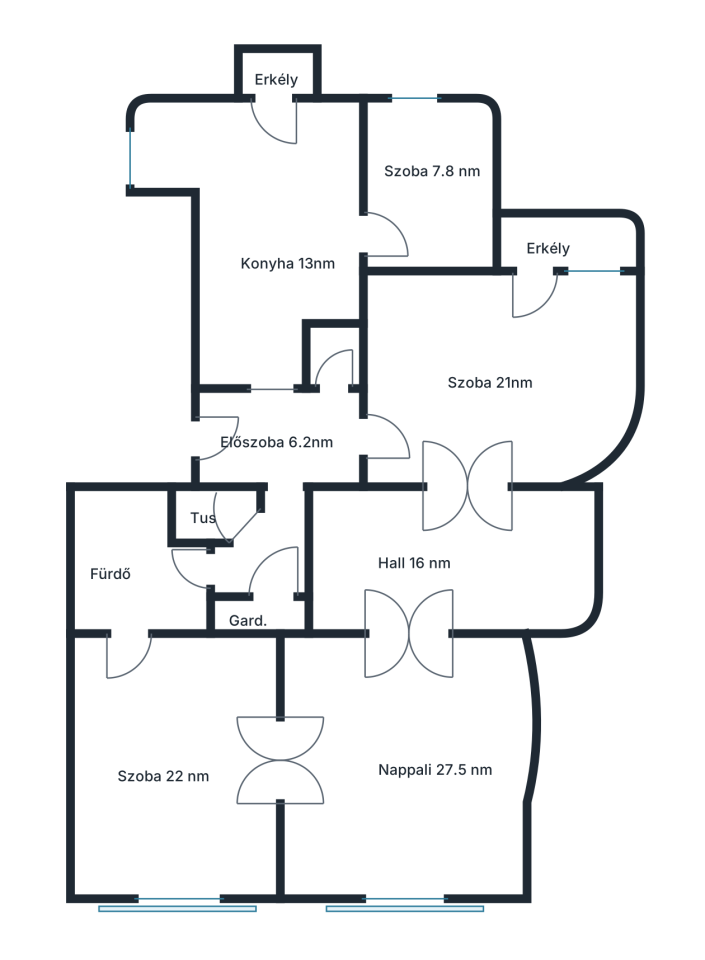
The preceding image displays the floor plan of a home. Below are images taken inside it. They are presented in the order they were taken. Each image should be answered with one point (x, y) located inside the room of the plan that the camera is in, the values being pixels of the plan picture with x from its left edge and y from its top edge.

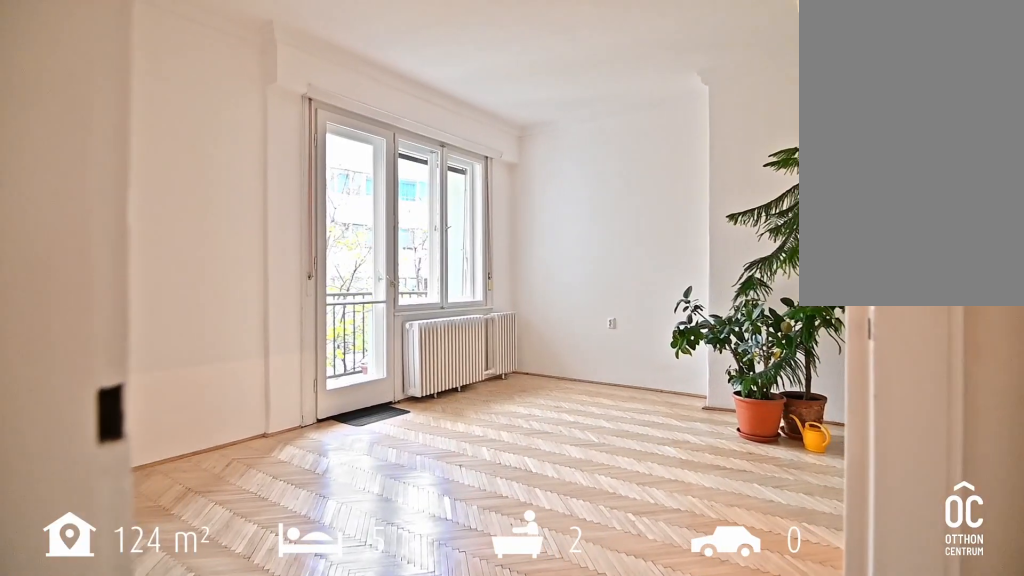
(487, 377)
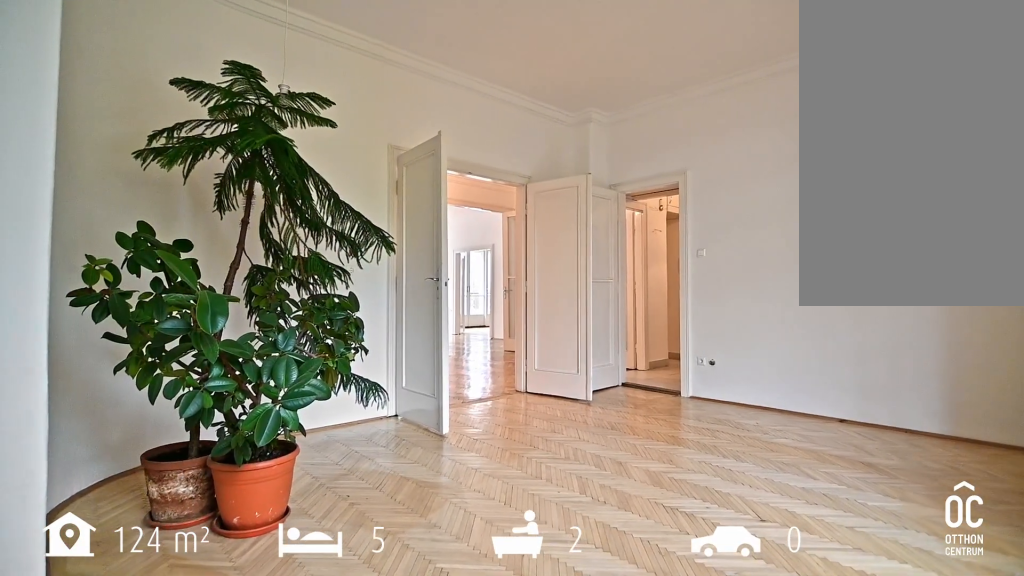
(487, 377)
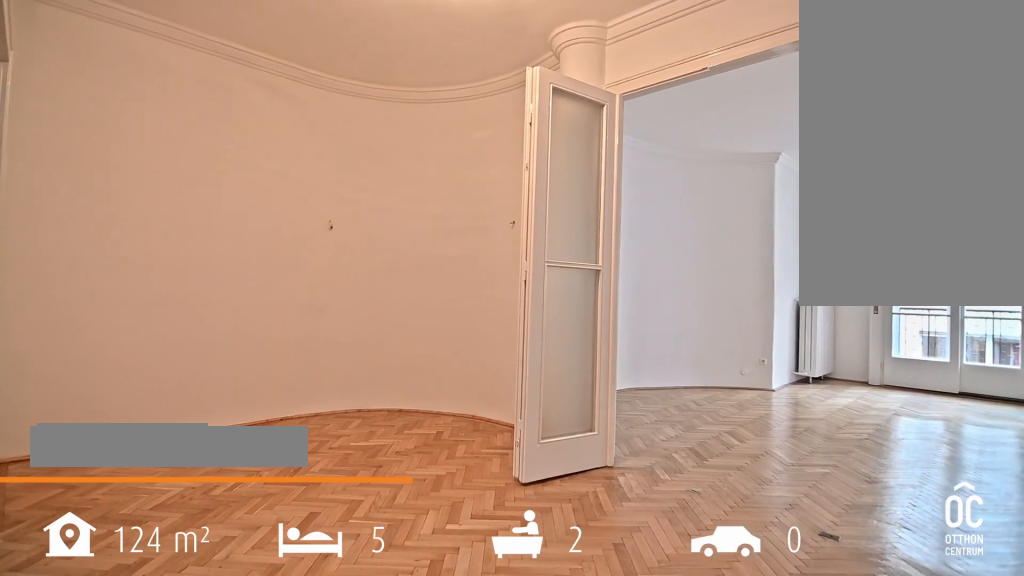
(431, 566)
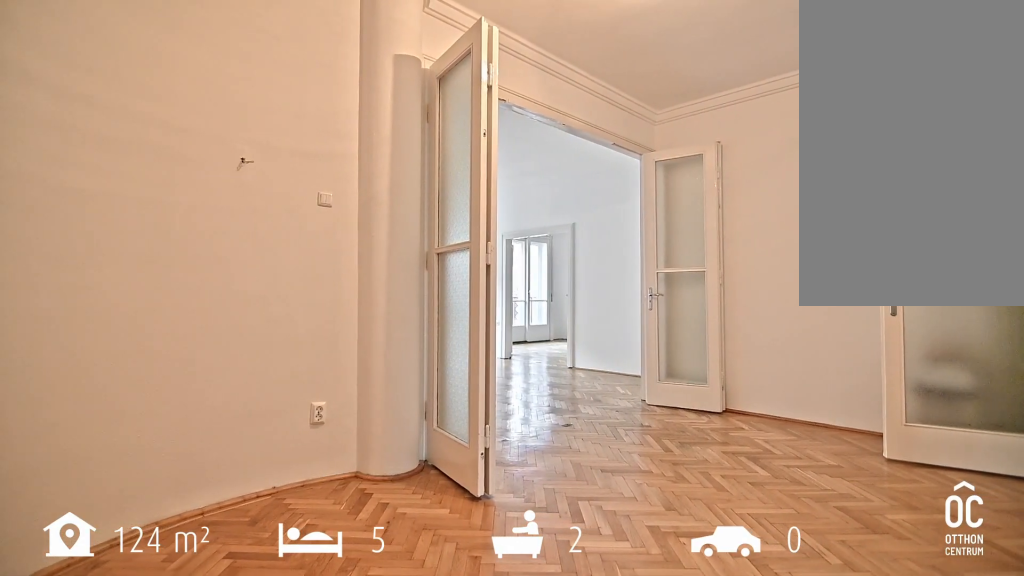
(431, 566)
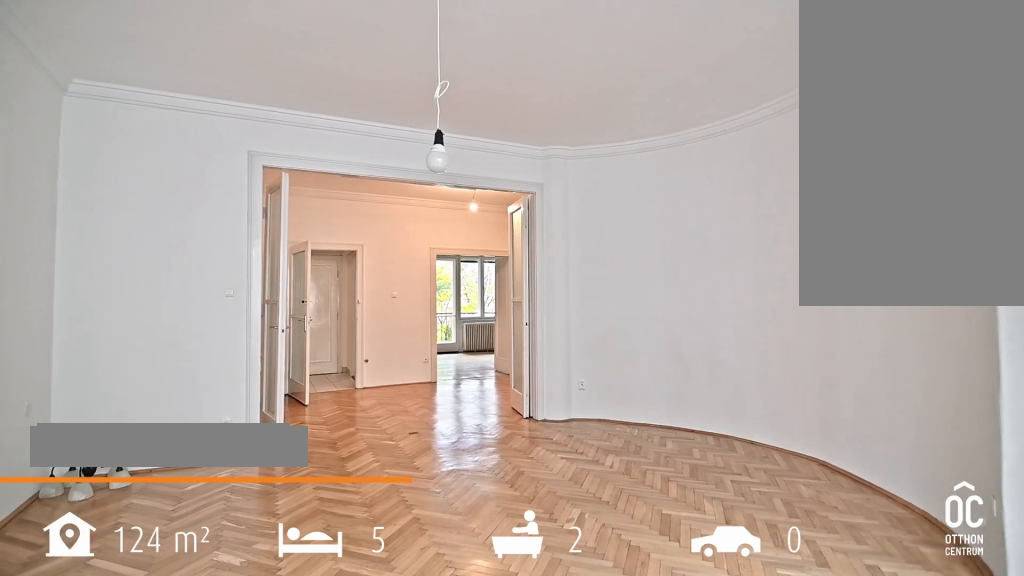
(404, 763)
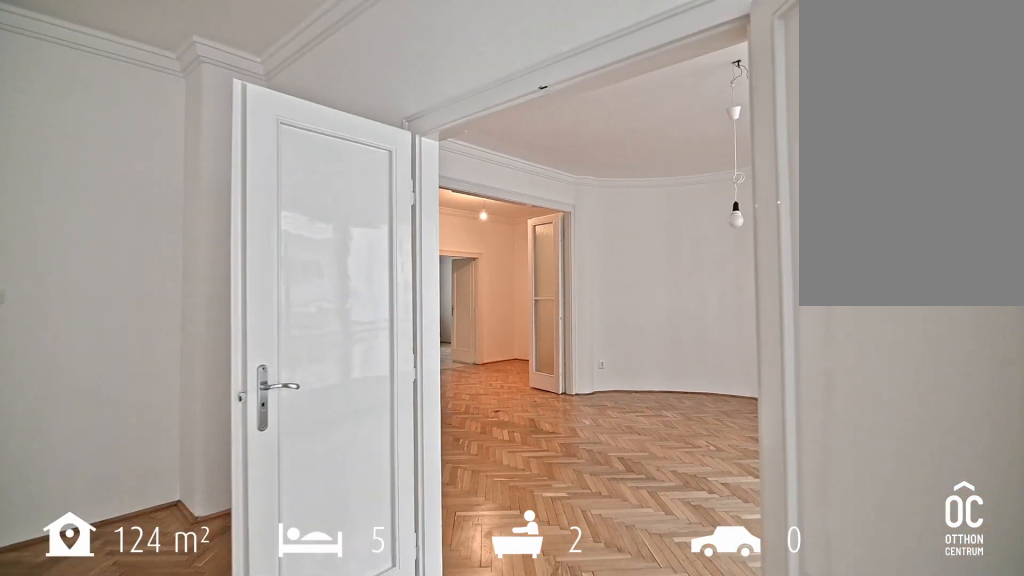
(174, 763)
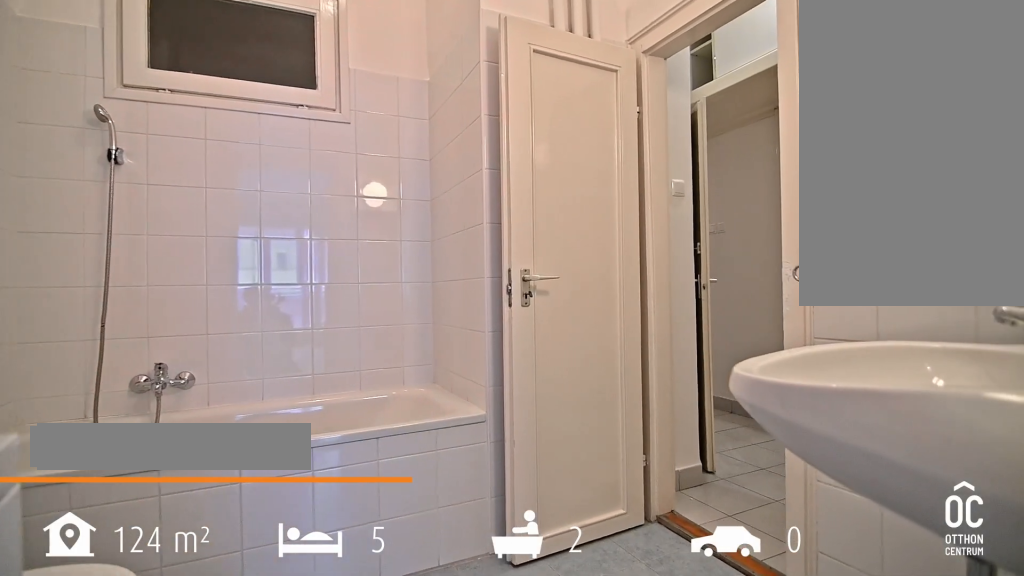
(133, 568)
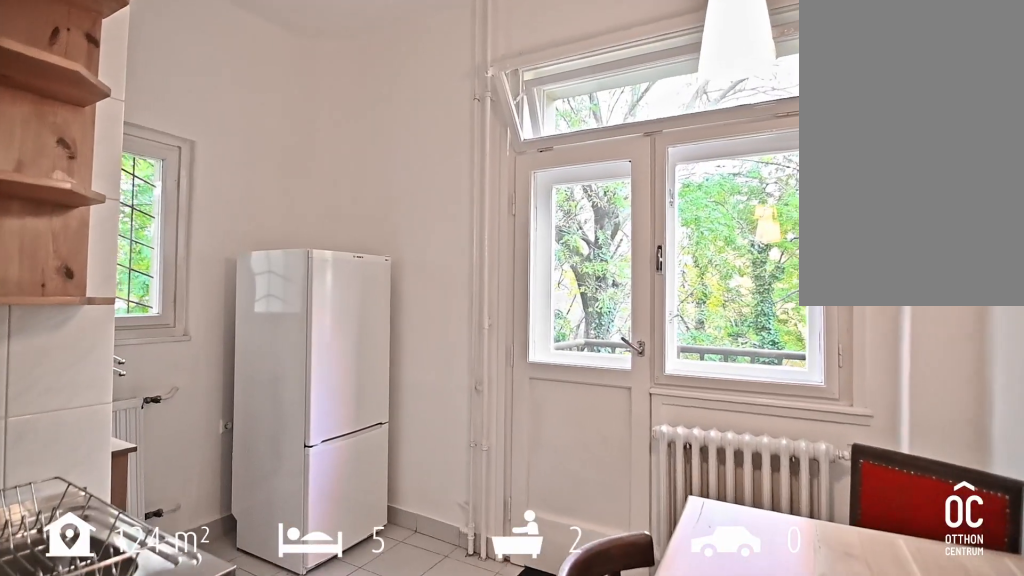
(285, 253)
